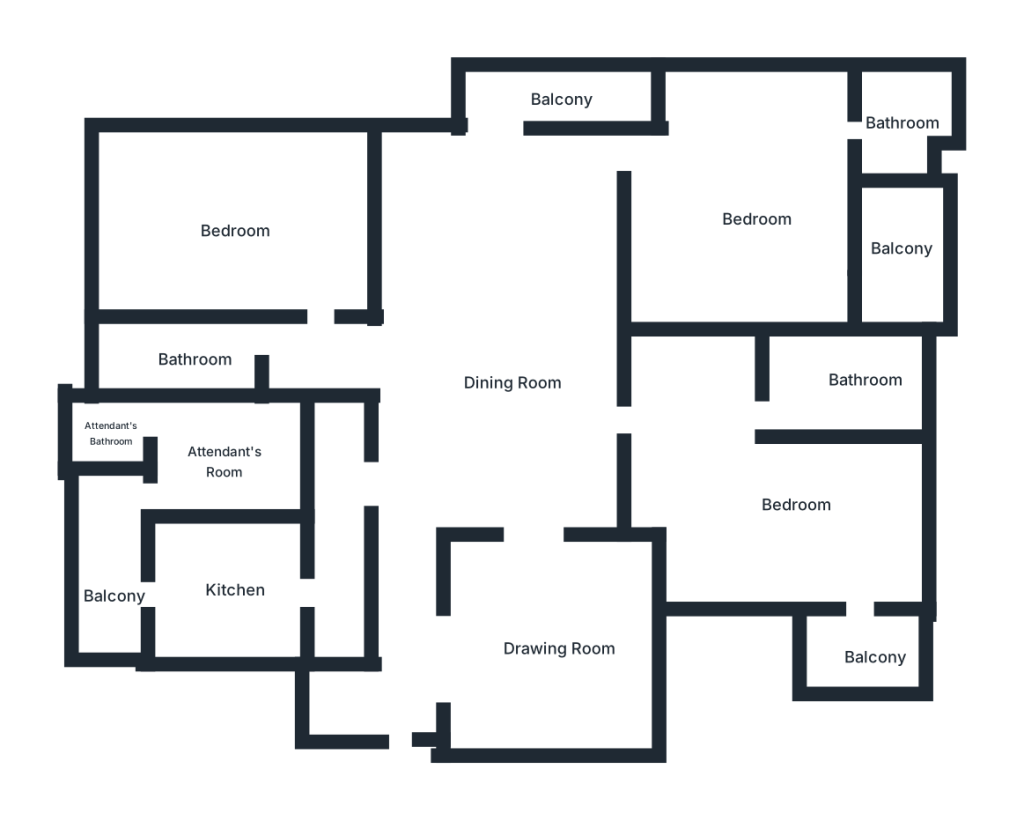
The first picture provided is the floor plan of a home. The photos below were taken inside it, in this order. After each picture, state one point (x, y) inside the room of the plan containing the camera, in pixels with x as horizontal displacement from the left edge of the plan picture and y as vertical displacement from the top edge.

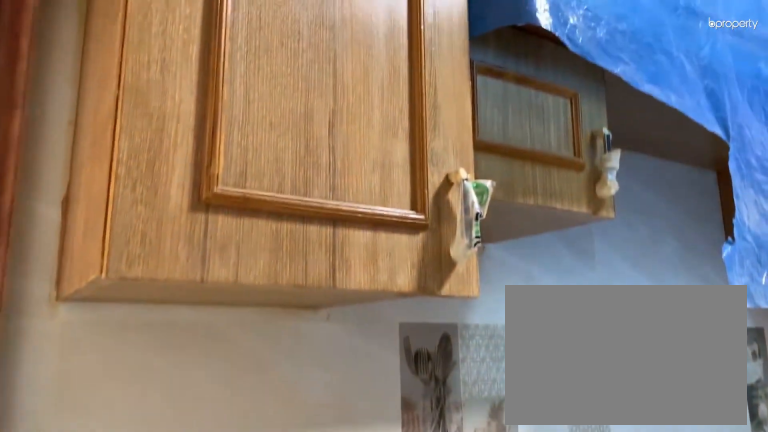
(236, 585)
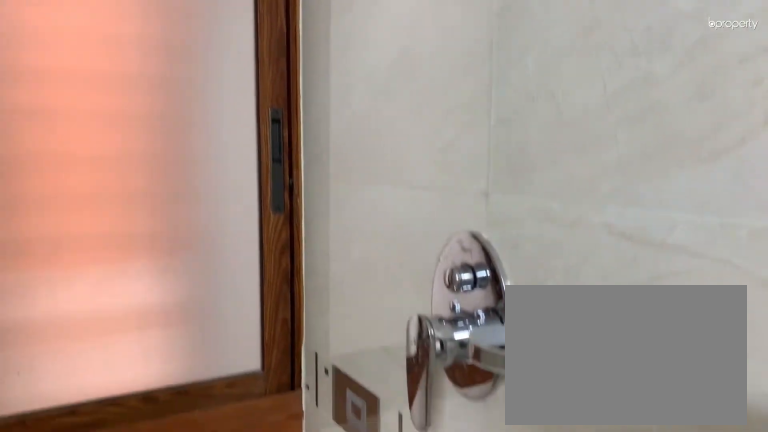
(189, 351)
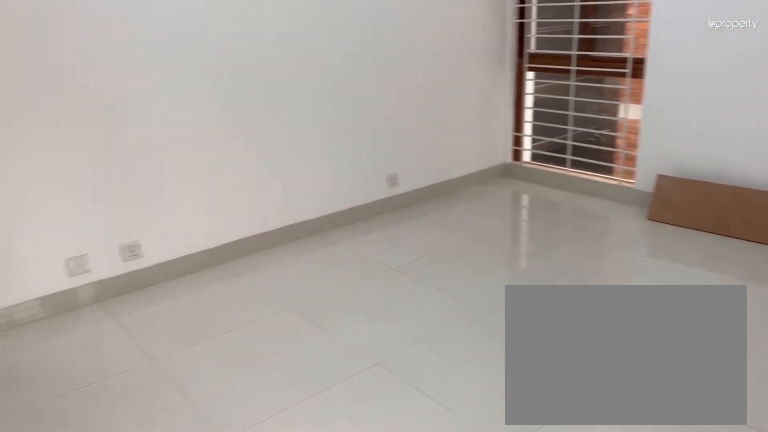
(234, 234)
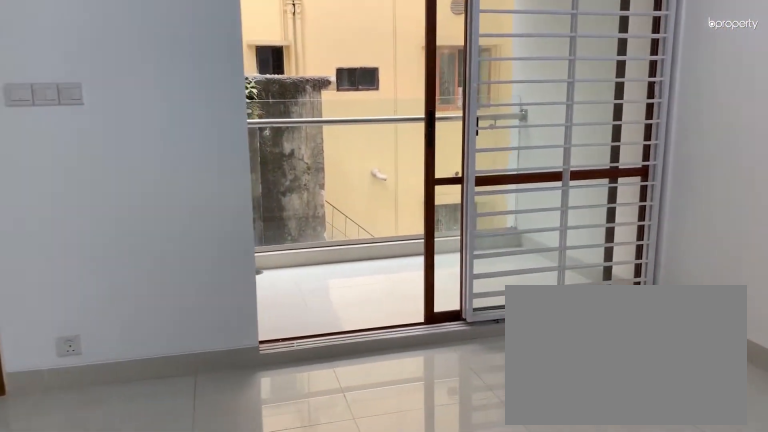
(759, 216)
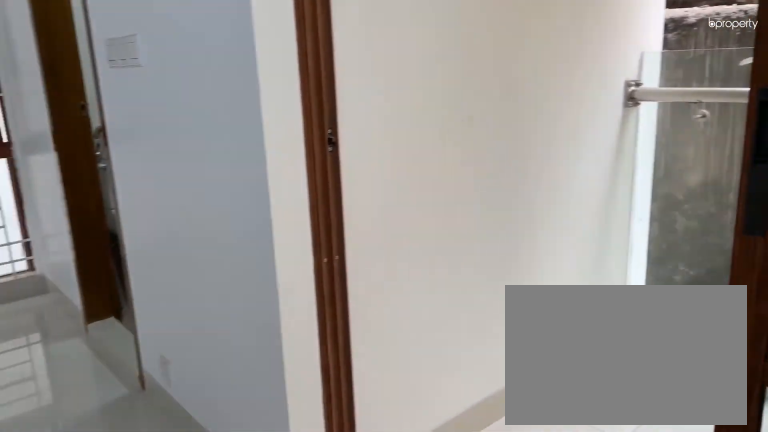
(759, 216)
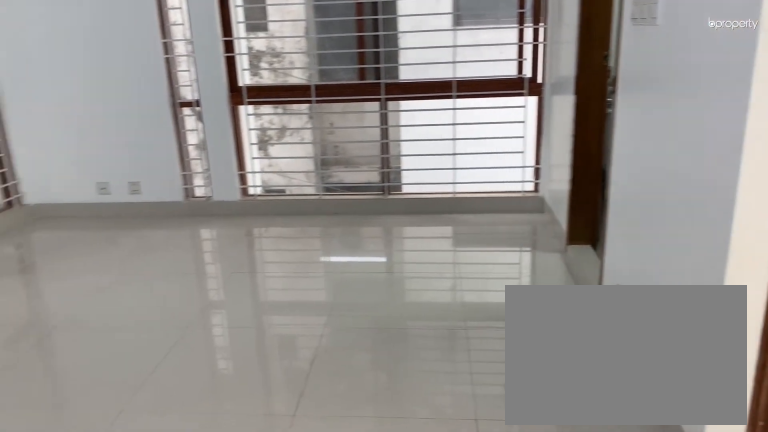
(759, 216)
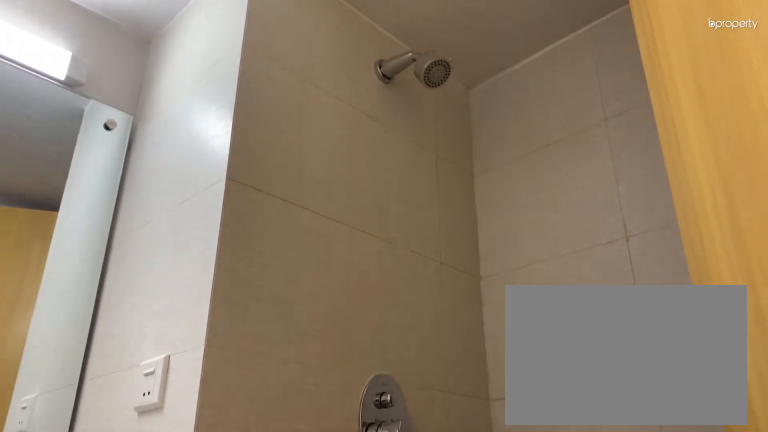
(906, 128)
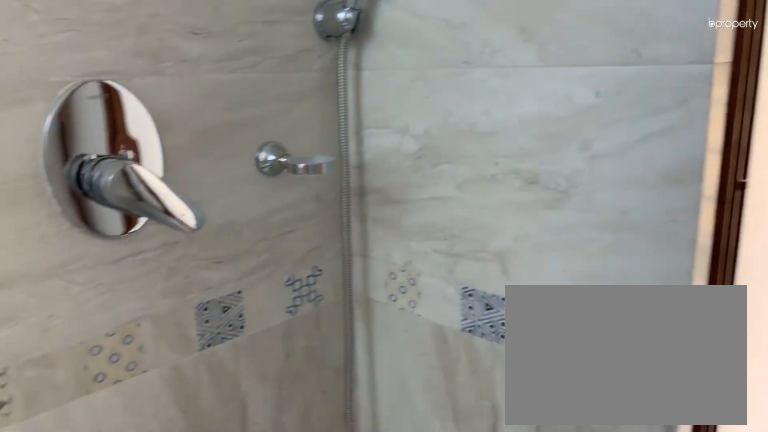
(862, 382)
